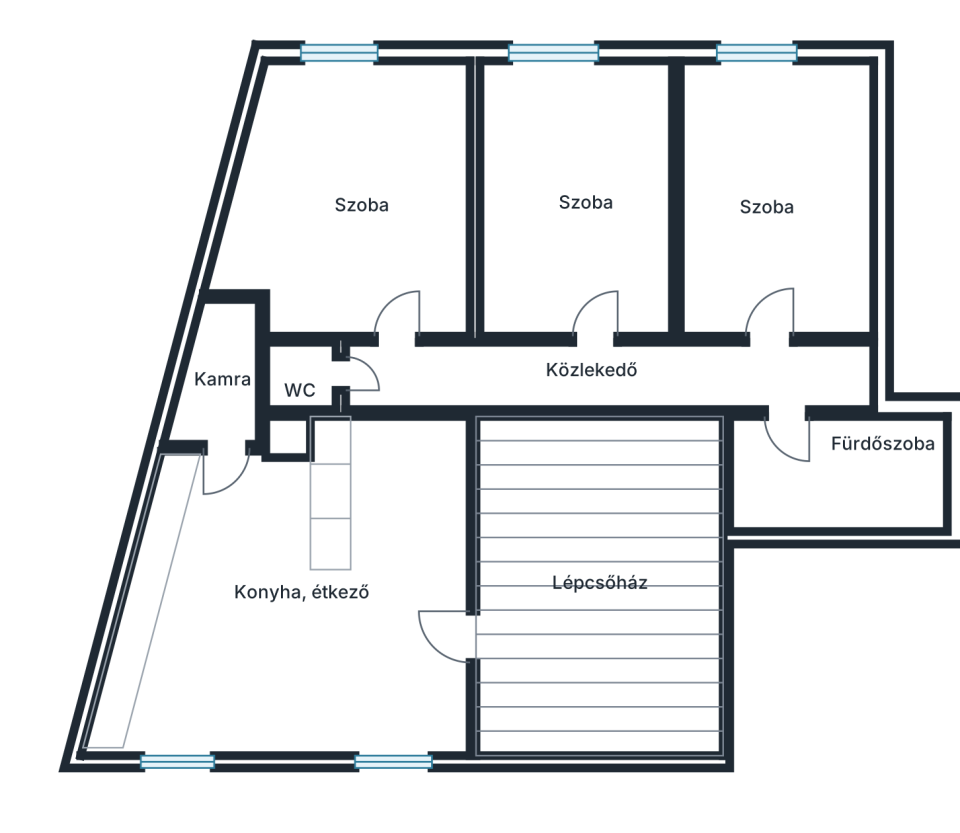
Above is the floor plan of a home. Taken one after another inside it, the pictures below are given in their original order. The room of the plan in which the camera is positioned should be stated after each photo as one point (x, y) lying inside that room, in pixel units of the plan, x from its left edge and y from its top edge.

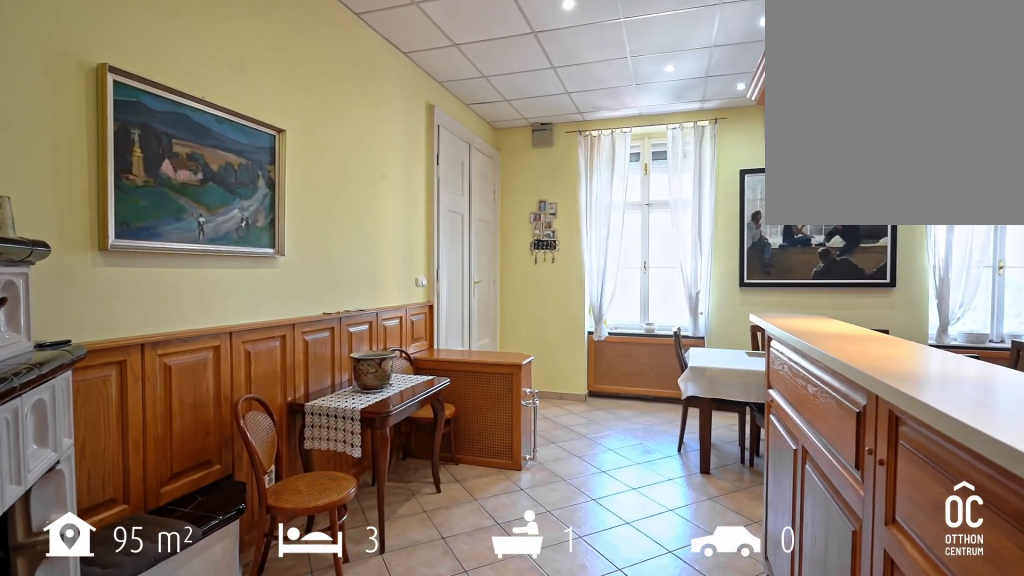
(308, 597)
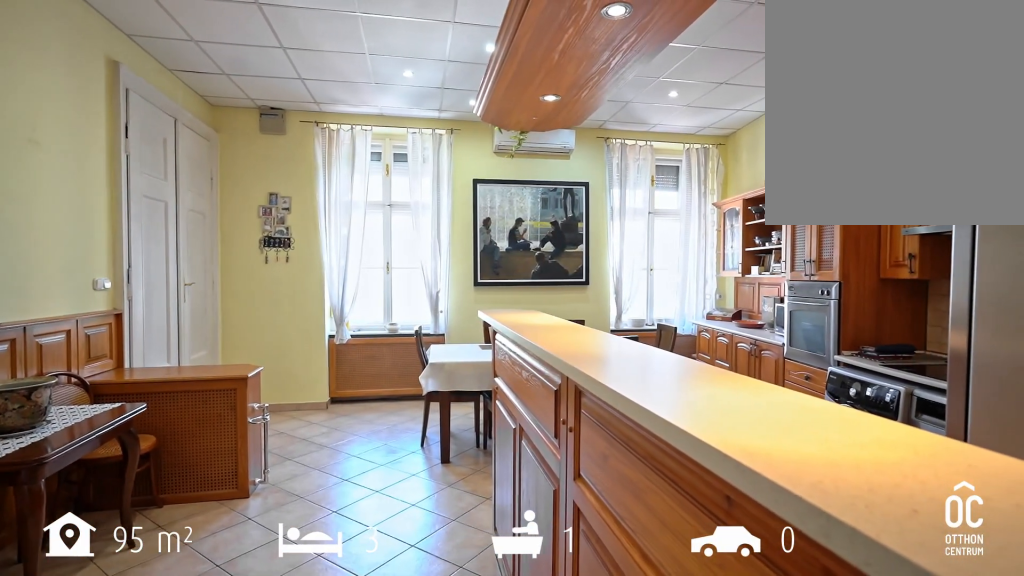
(309, 597)
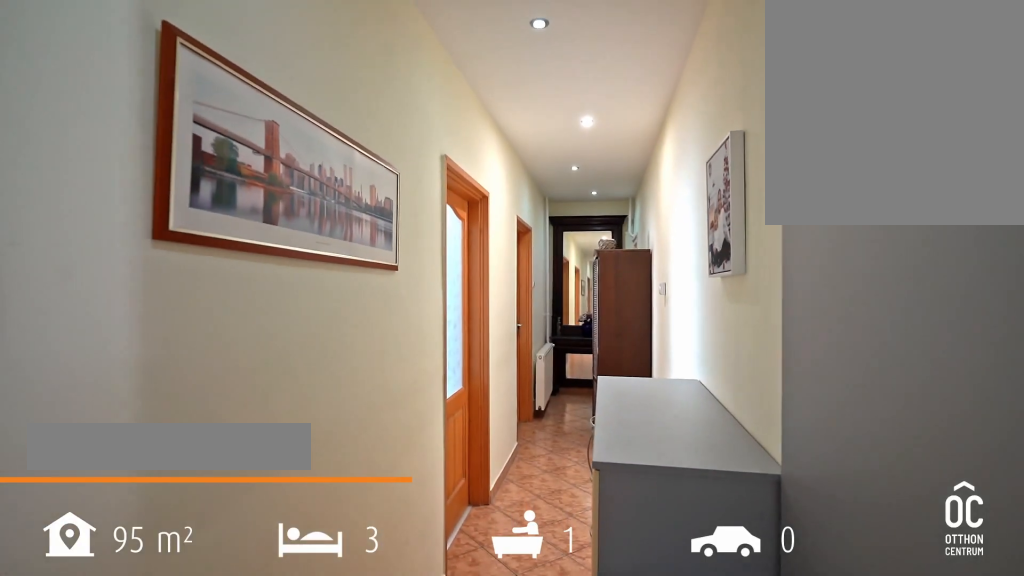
(590, 372)
